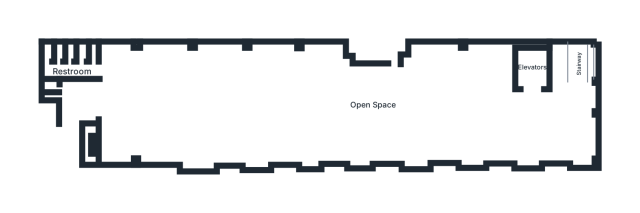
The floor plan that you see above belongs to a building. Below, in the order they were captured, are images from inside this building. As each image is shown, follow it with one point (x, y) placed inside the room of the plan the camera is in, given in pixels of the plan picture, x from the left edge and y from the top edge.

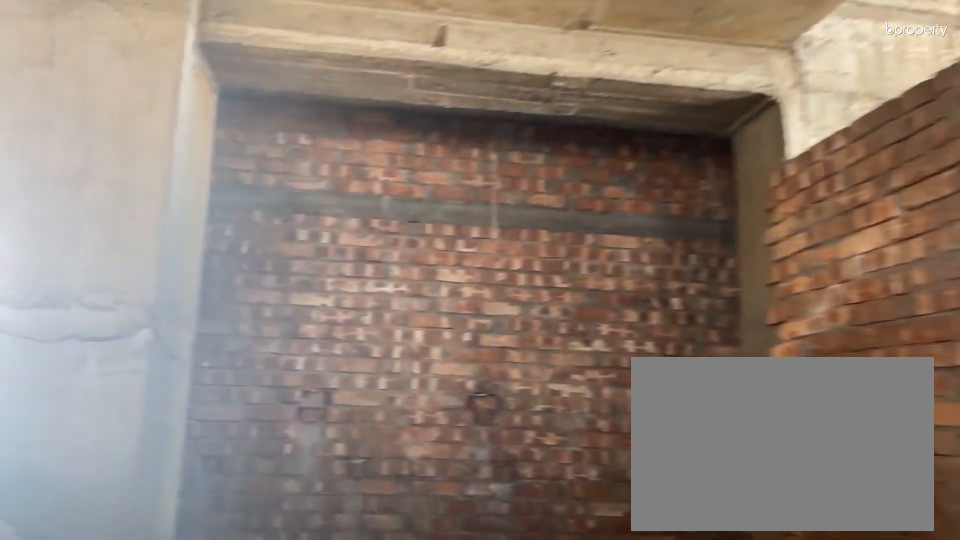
(133, 107)
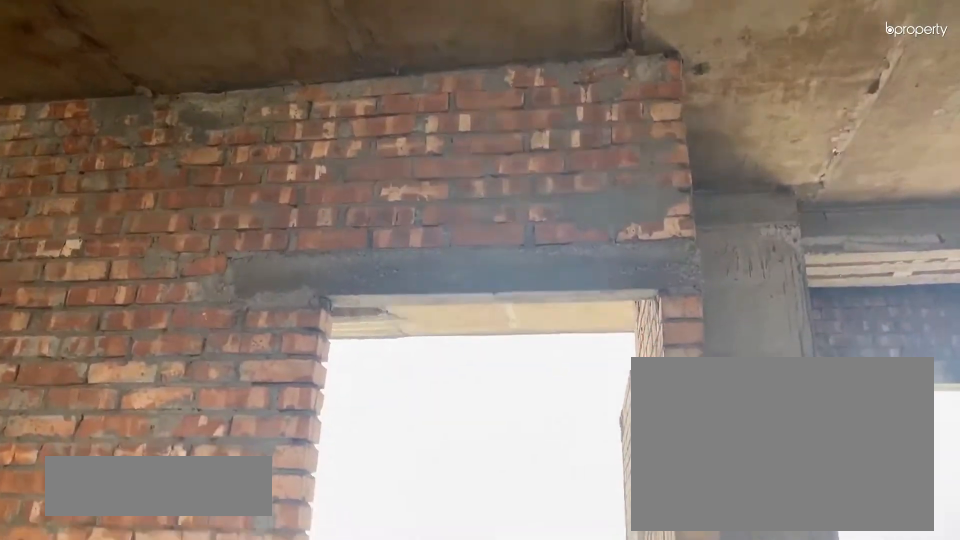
(397, 77)
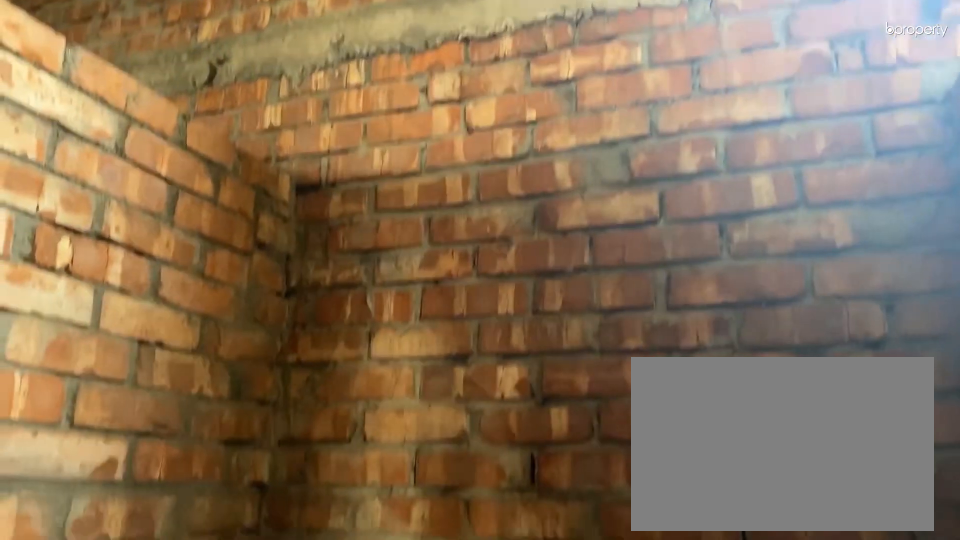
(93, 54)
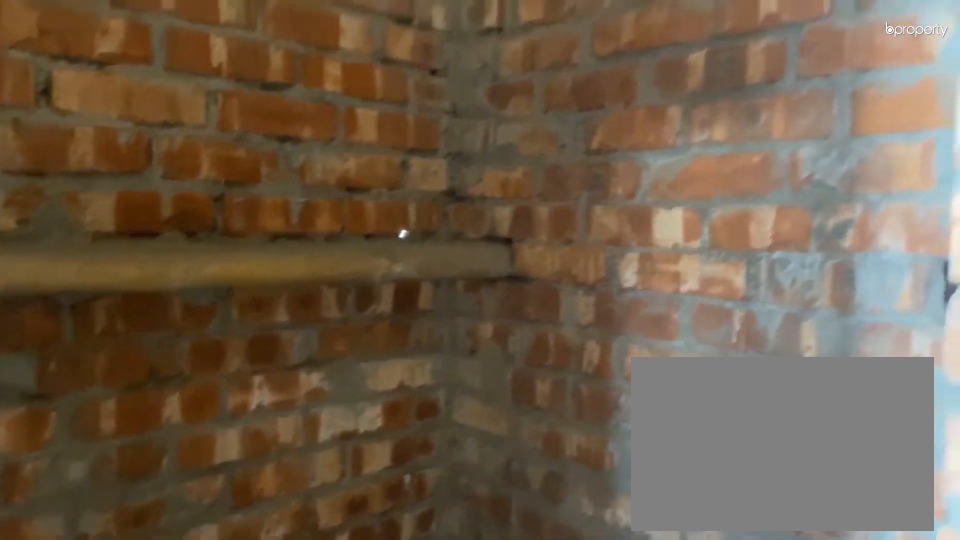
(70, 56)
